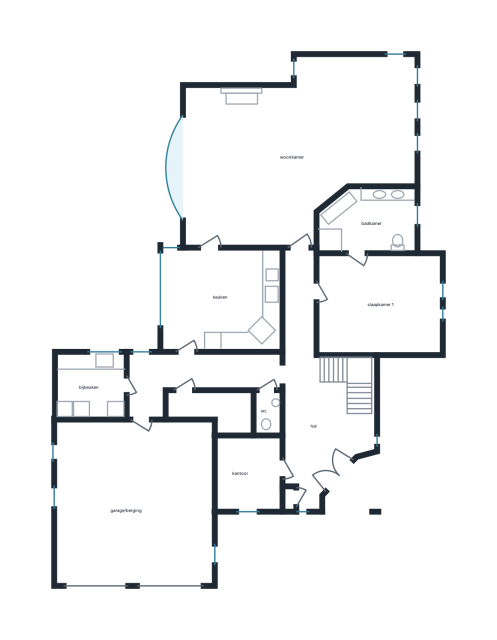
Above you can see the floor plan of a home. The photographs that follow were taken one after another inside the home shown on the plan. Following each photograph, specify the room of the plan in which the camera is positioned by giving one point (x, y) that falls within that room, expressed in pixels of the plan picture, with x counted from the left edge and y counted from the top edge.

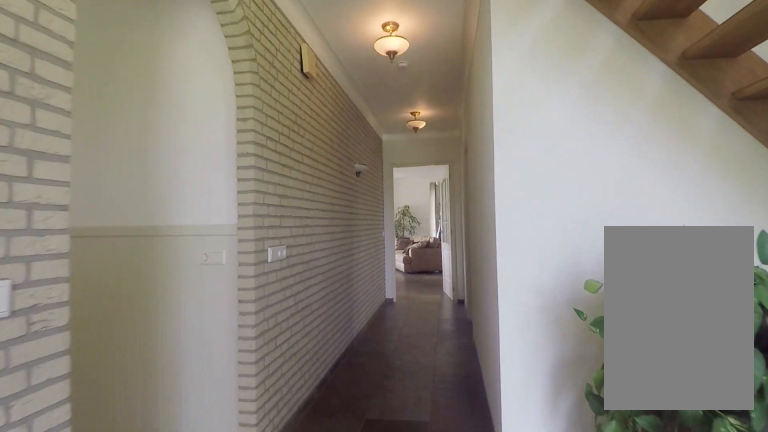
(313, 396)
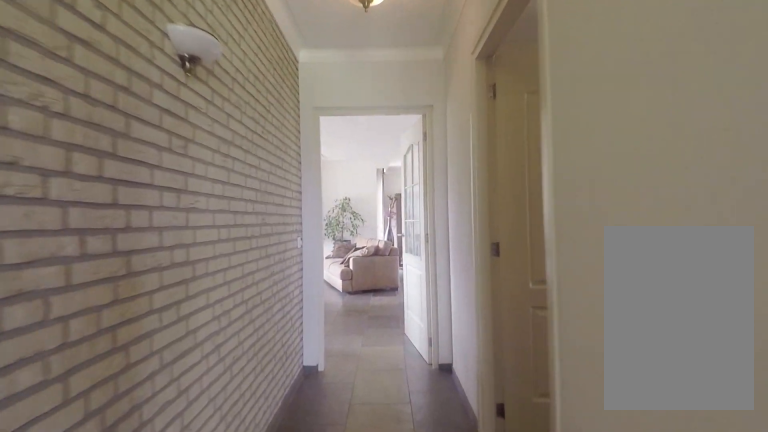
(313, 396)
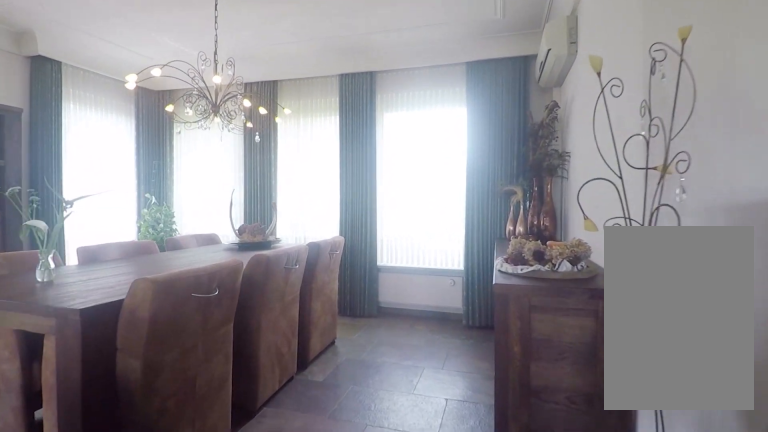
(289, 149)
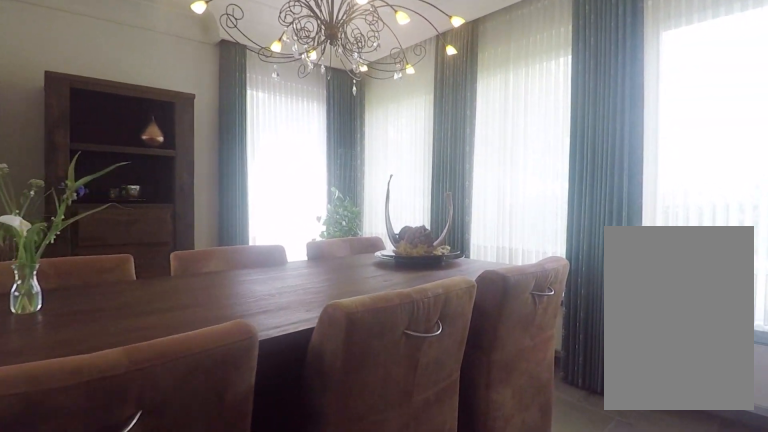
(289, 149)
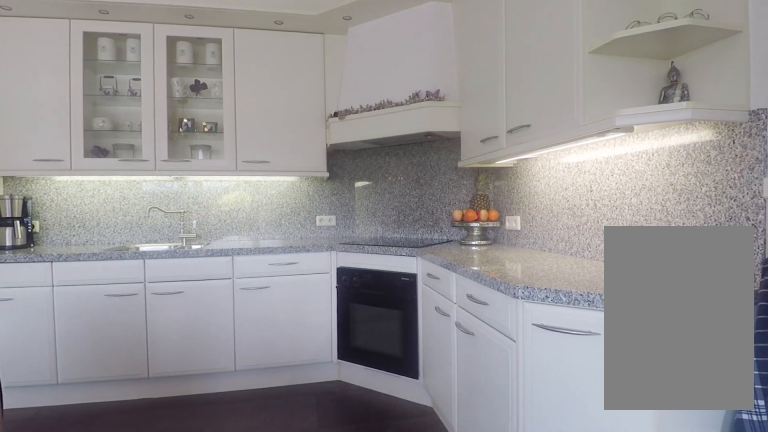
(222, 298)
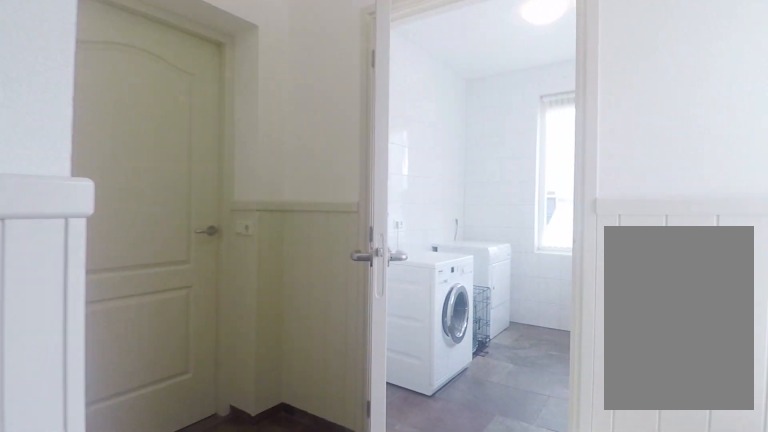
(192, 376)
